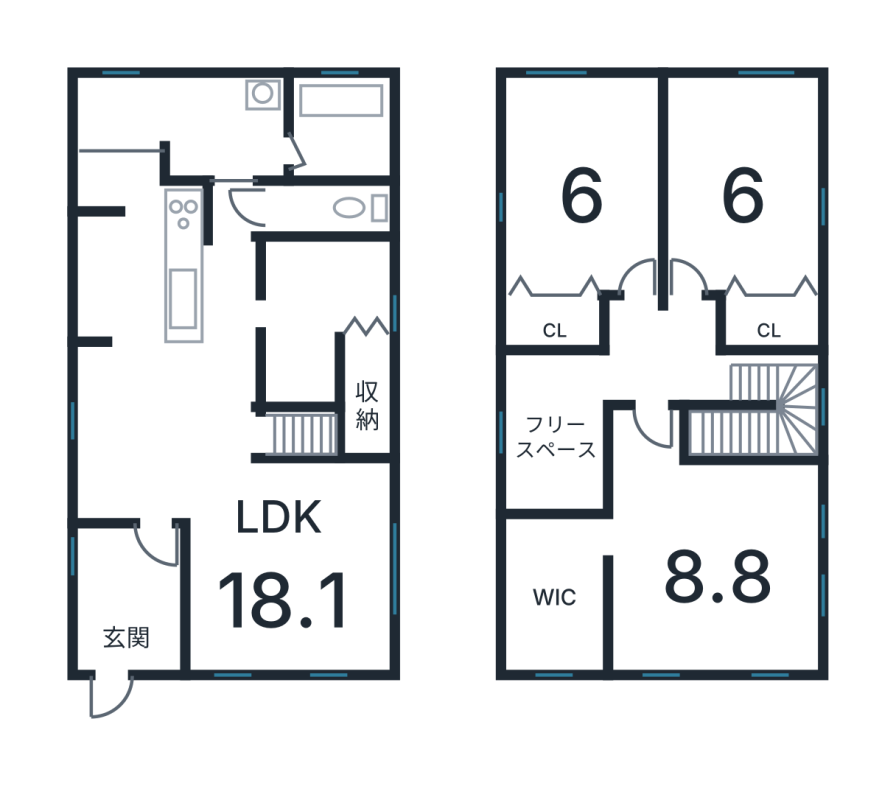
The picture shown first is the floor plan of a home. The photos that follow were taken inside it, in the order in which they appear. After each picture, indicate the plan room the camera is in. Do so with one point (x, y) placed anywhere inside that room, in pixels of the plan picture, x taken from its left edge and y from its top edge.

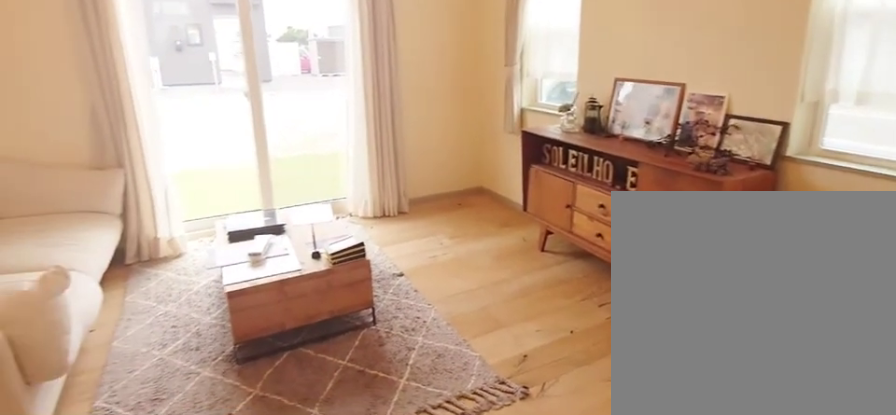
(291, 571)
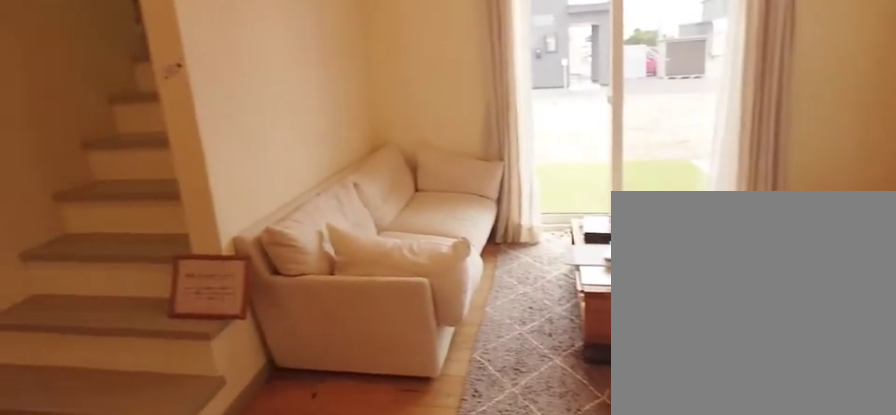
(291, 571)
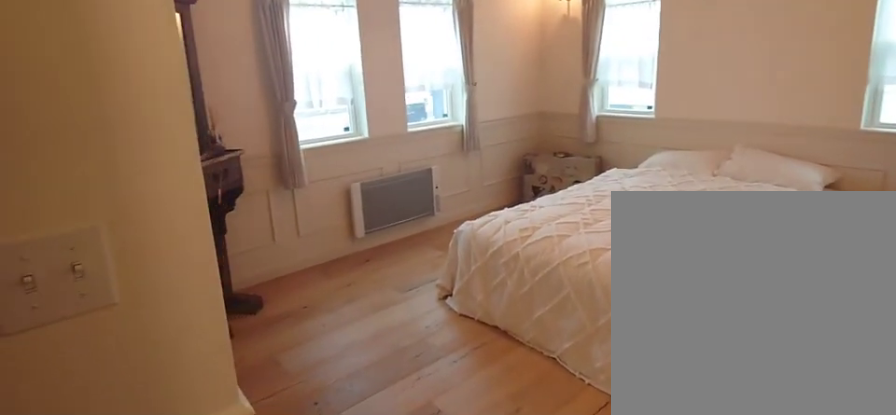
(714, 552)
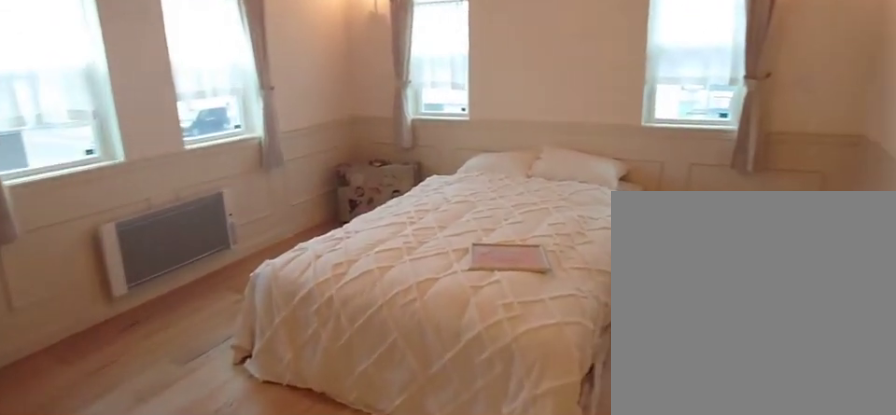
(714, 552)
